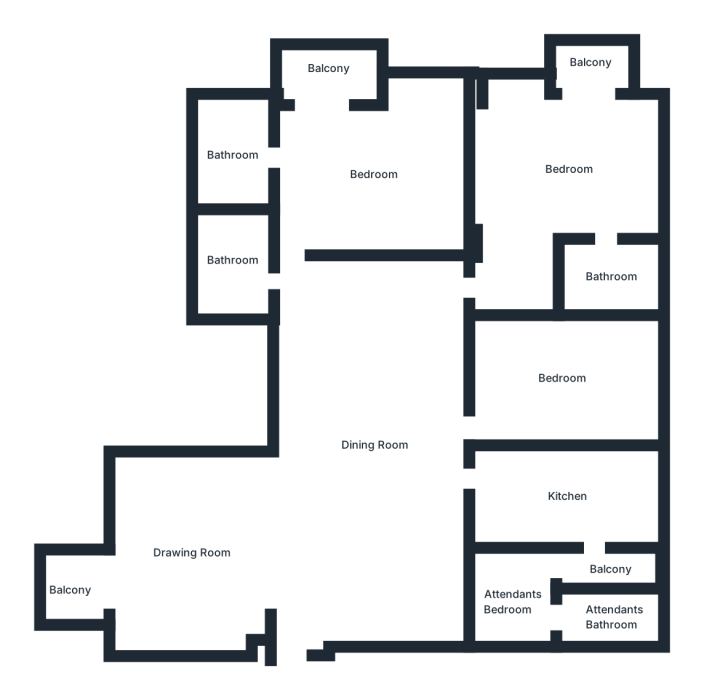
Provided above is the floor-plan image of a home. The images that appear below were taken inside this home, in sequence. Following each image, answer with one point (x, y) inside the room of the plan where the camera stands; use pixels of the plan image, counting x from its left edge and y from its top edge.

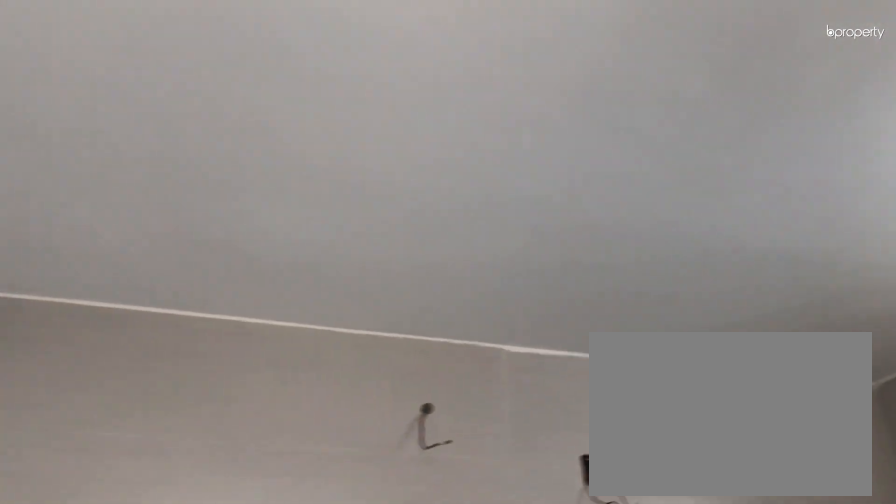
(227, 156)
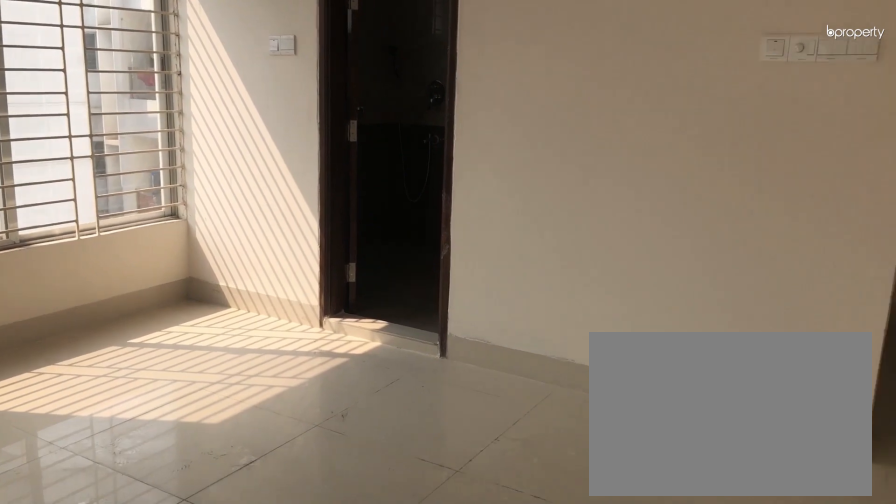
(567, 169)
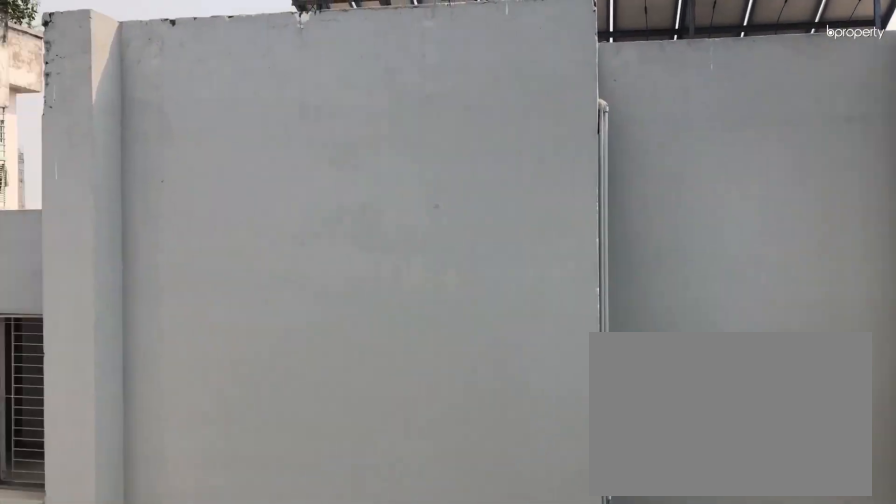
(591, 62)
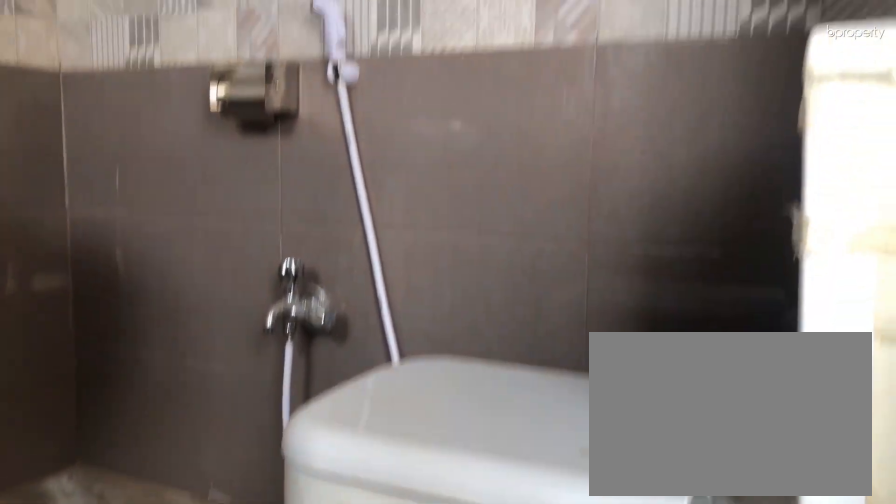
(611, 278)
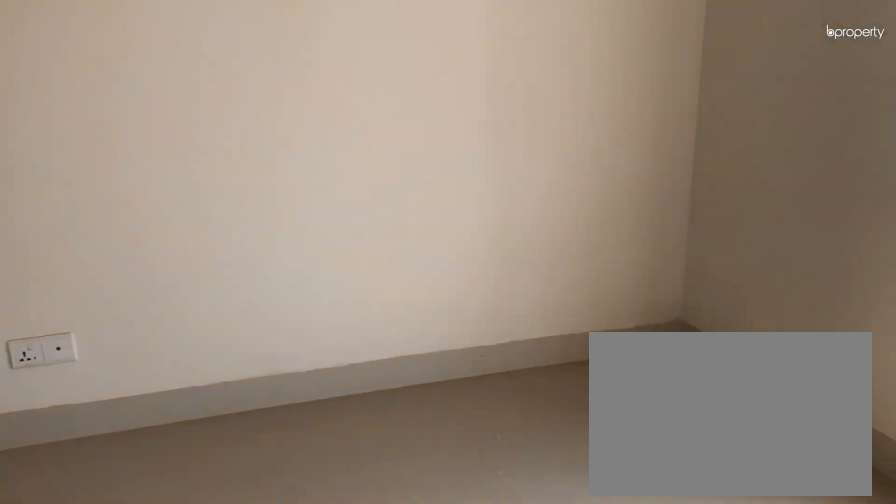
(564, 379)
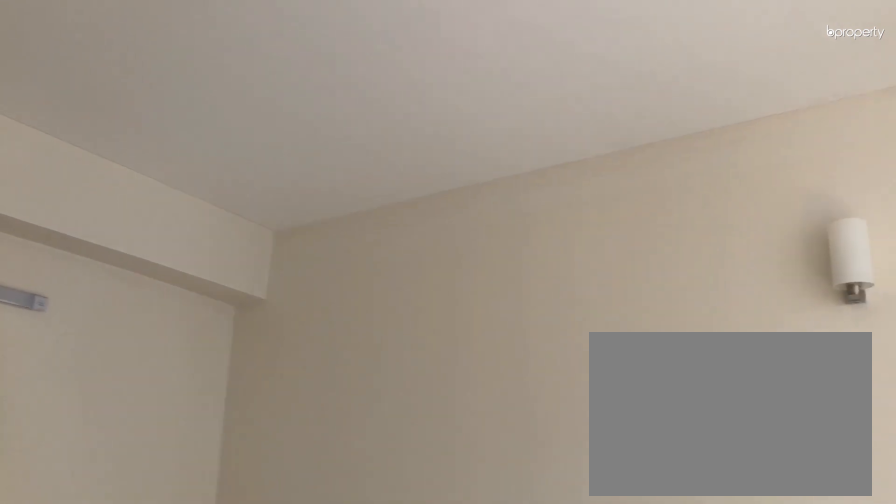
(564, 379)
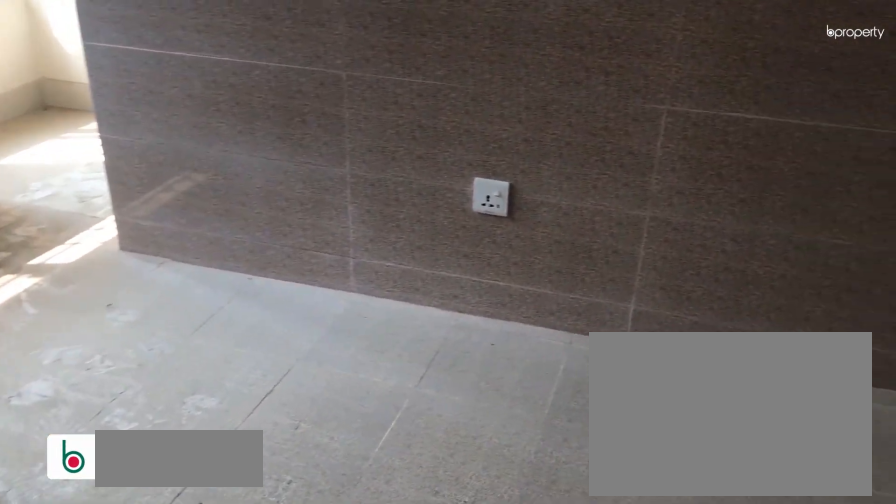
(566, 497)
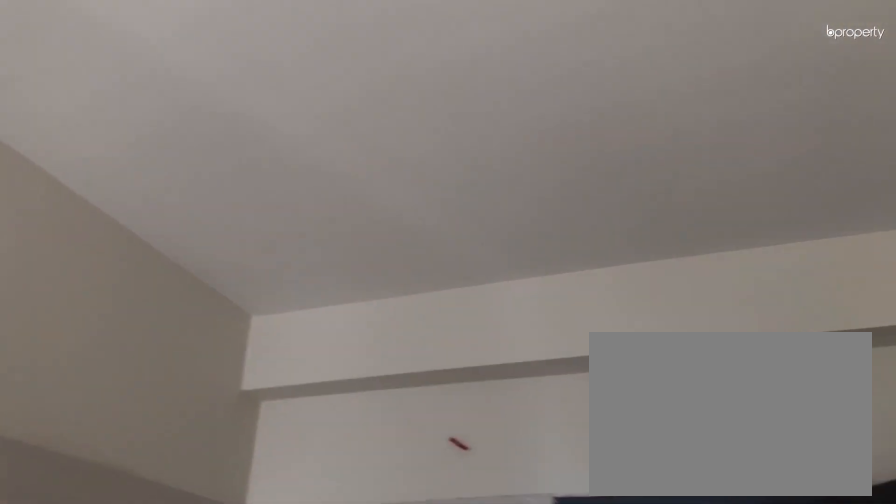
(566, 497)
